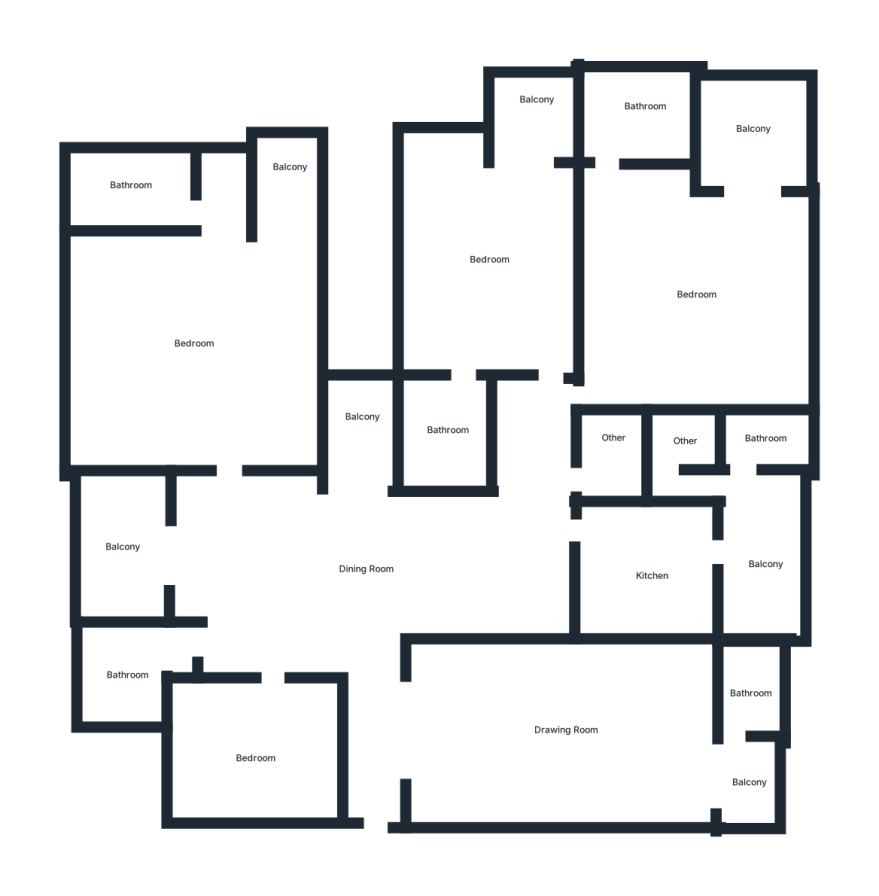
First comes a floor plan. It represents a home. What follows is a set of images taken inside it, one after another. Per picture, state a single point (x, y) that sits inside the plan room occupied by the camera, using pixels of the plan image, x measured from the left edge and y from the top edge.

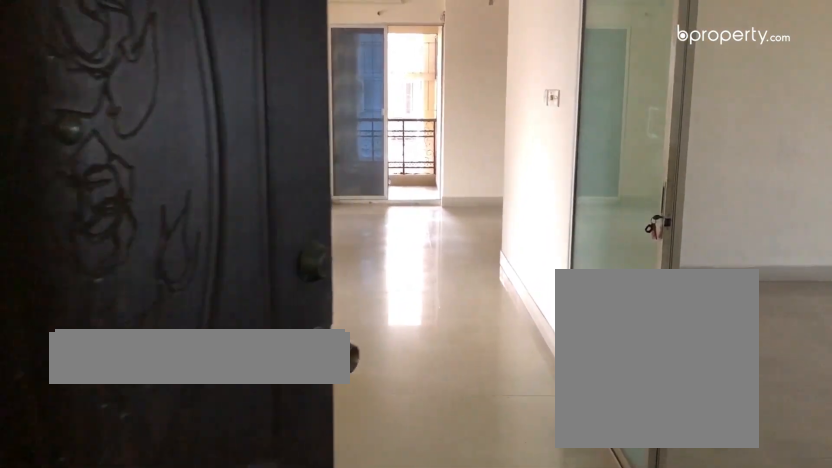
(375, 564)
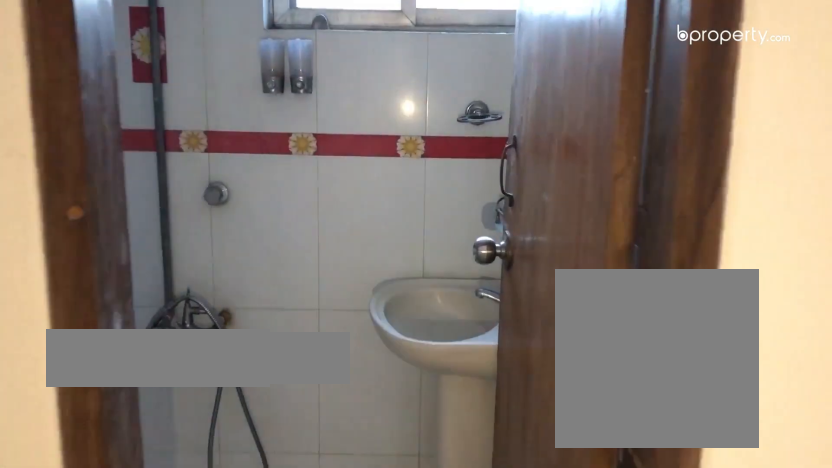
(128, 675)
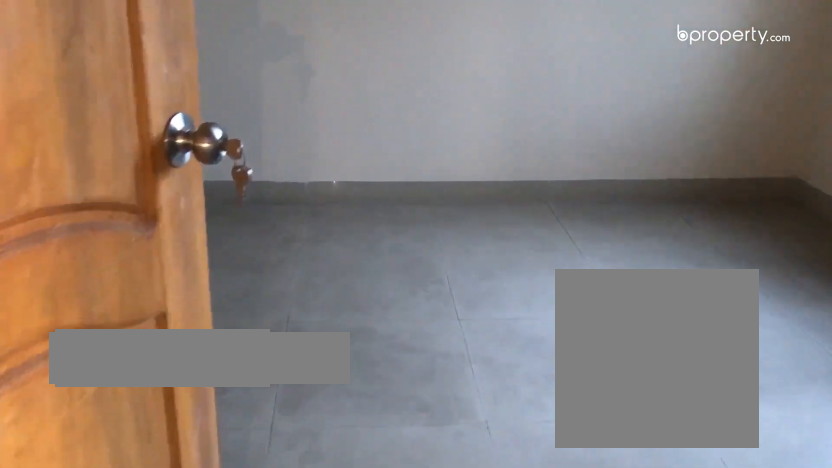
(258, 760)
